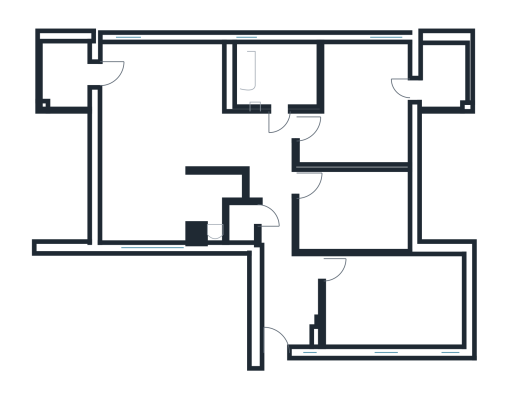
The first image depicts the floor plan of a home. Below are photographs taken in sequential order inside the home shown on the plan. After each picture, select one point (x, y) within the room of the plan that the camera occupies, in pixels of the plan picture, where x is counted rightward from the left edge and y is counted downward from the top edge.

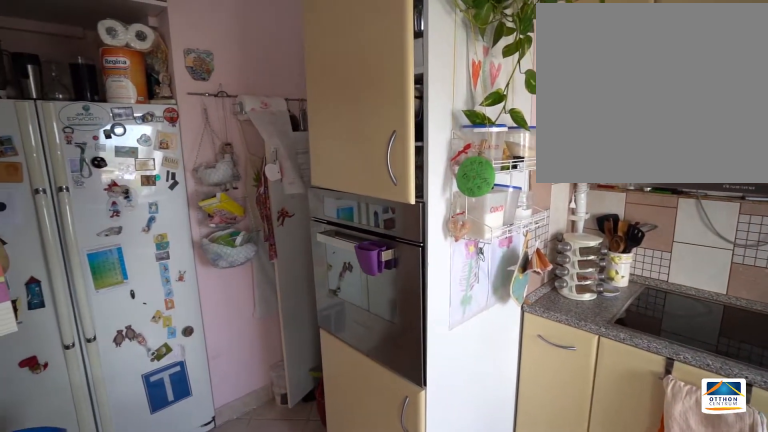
(152, 203)
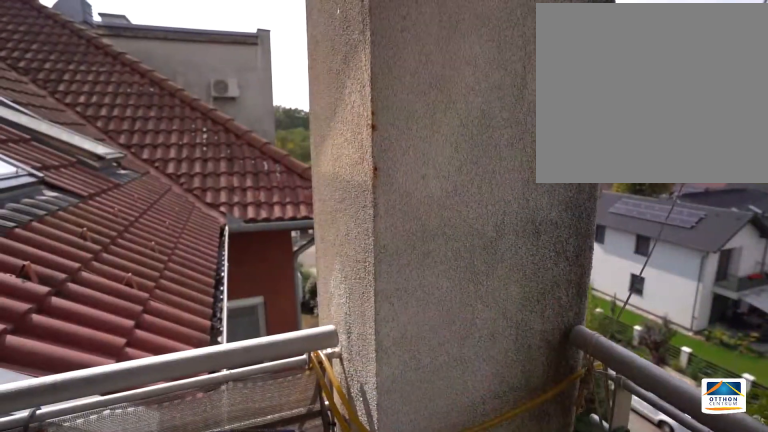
(63, 74)
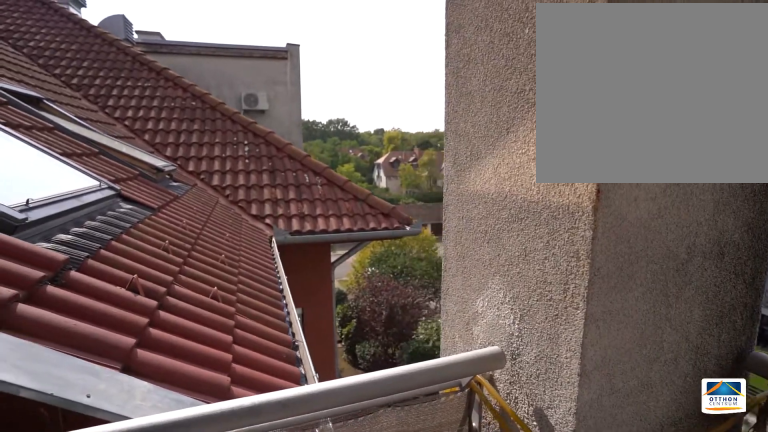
(63, 74)
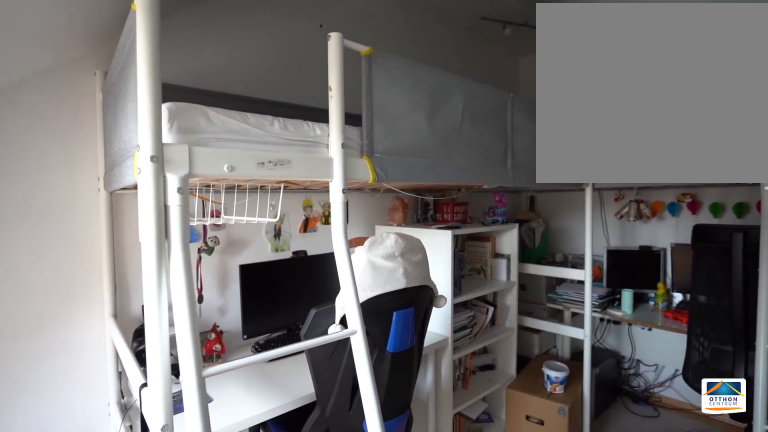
(394, 305)
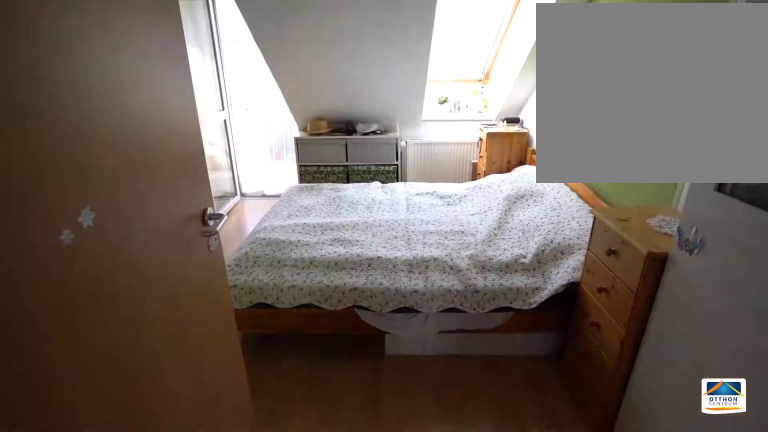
(370, 99)
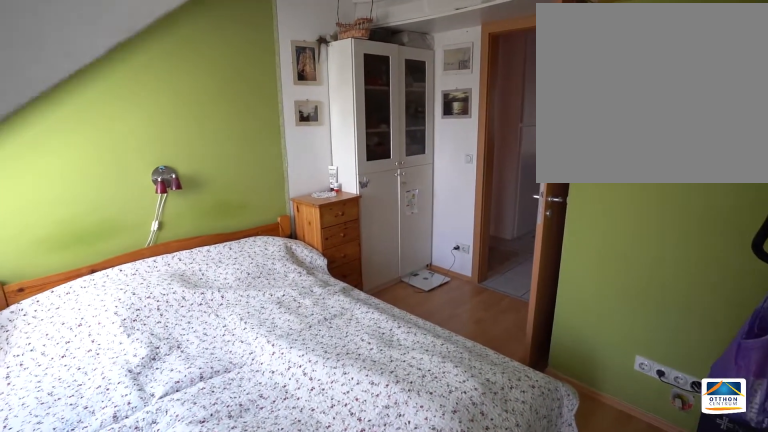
(370, 99)
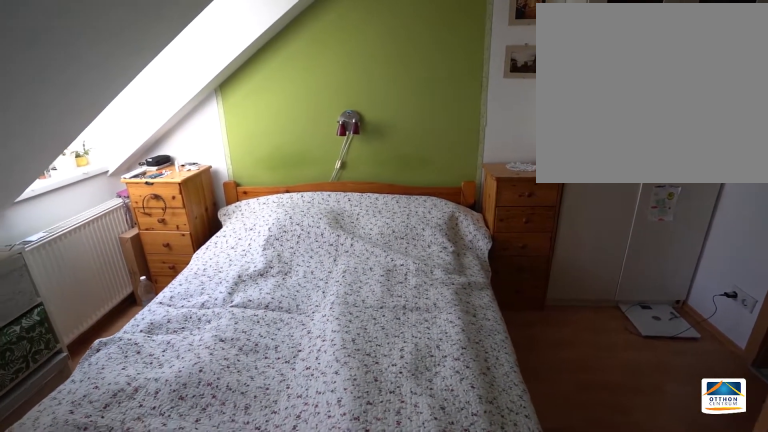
(370, 99)
